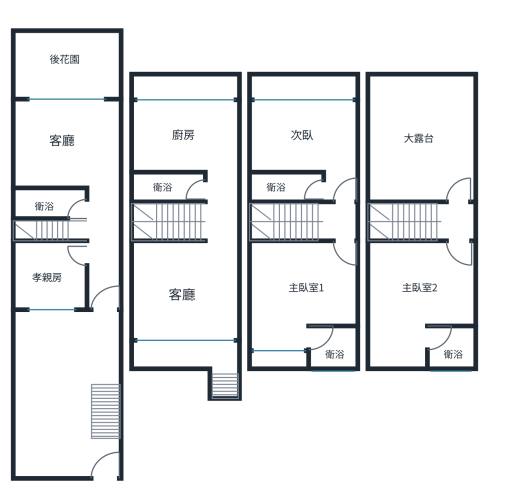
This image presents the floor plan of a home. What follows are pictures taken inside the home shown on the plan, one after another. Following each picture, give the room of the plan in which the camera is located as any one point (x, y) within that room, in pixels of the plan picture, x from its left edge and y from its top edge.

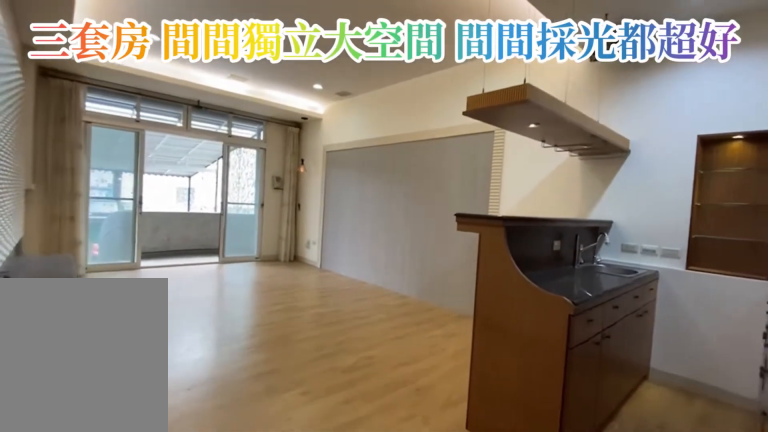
(189, 295)
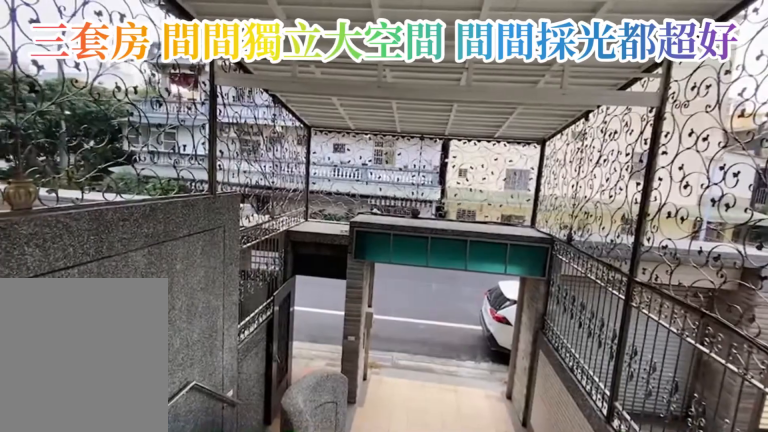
(219, 357)
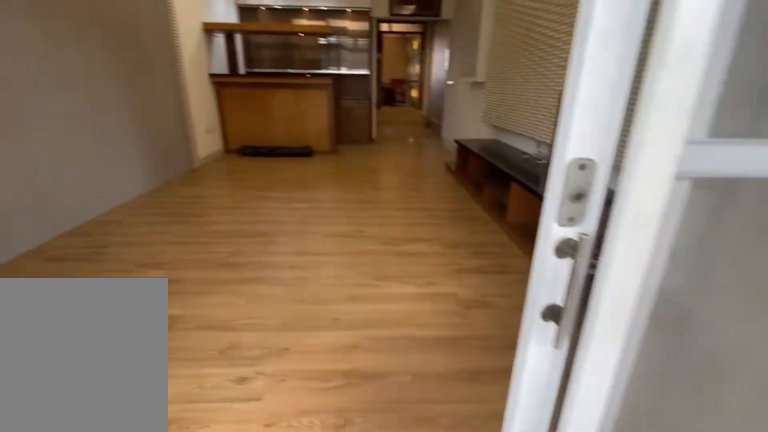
(205, 289)
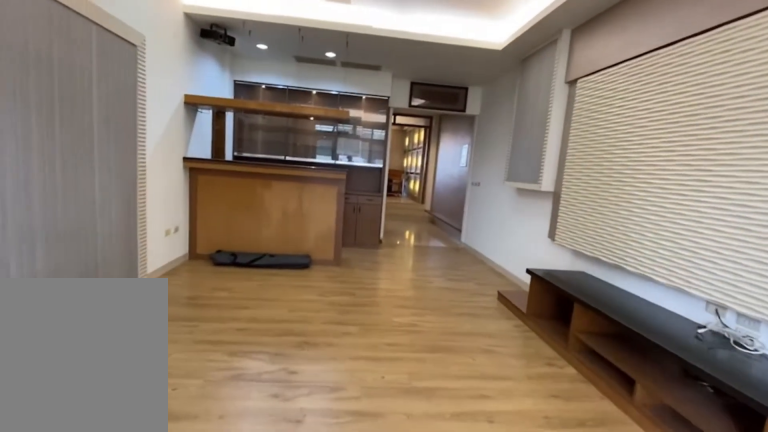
(206, 289)
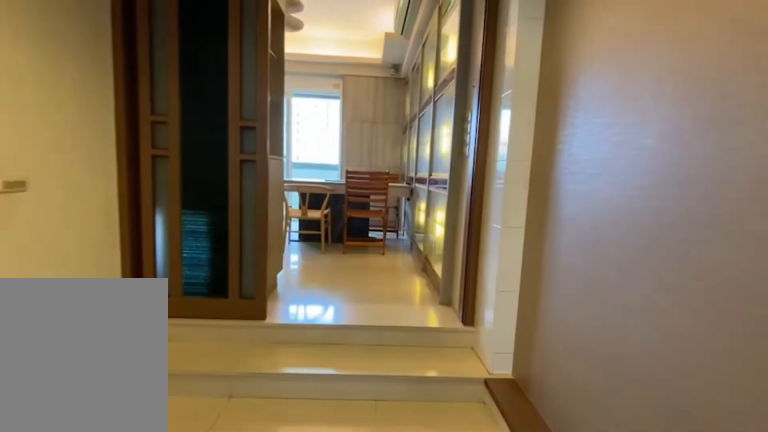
(221, 223)
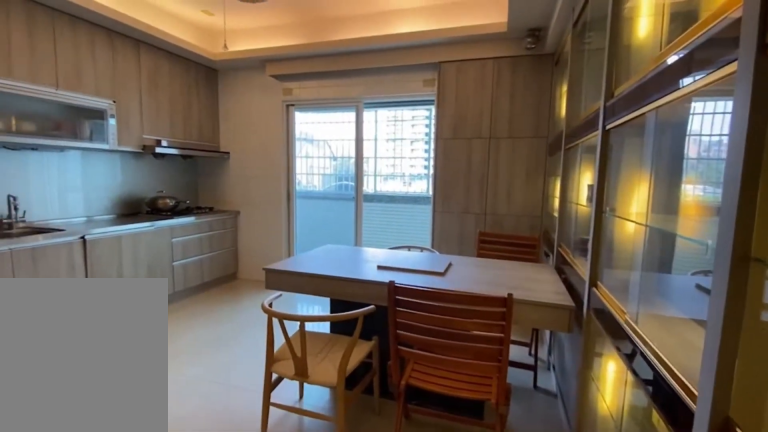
(182, 138)
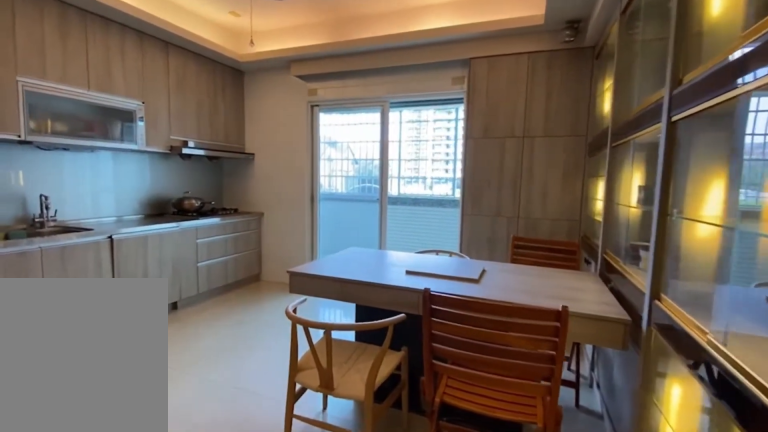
(182, 137)
